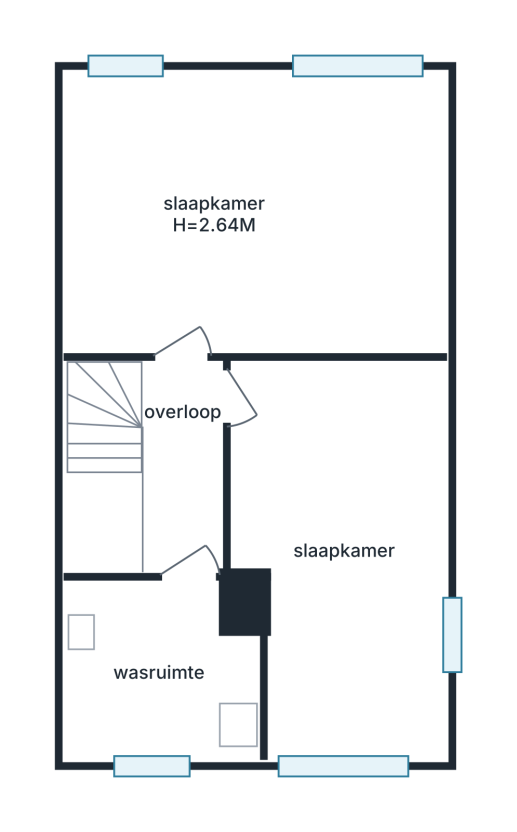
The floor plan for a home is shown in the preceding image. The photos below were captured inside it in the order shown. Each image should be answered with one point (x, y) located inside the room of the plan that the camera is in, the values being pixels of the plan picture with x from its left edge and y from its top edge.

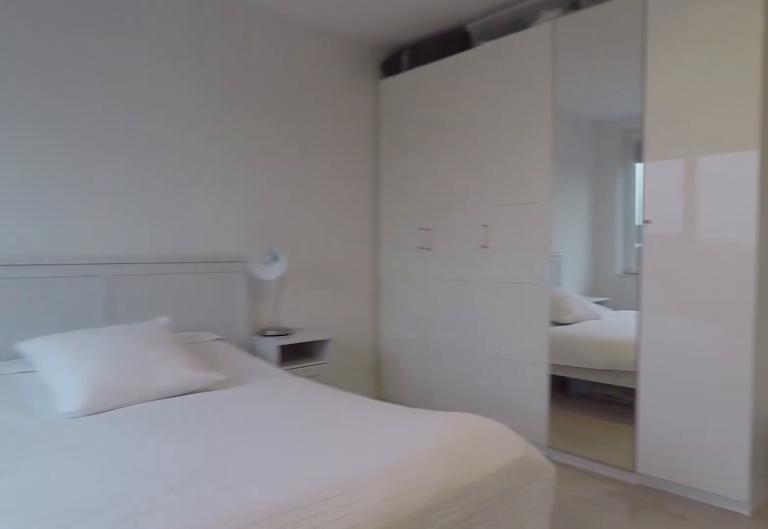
(91, 207)
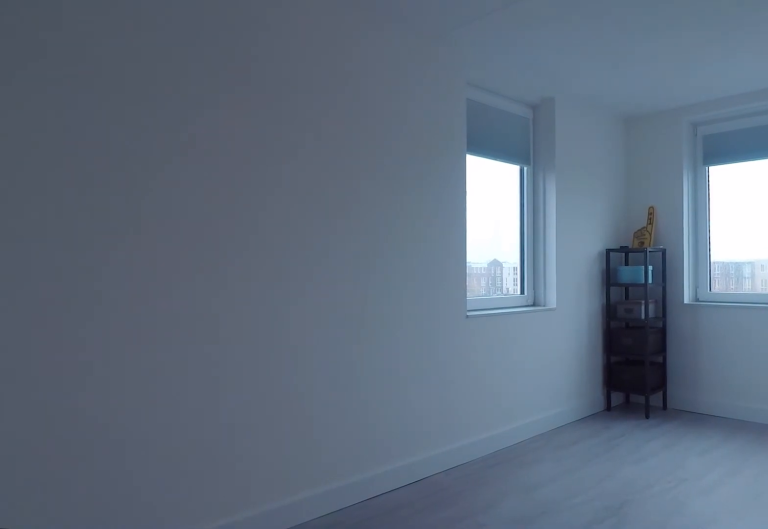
(347, 591)
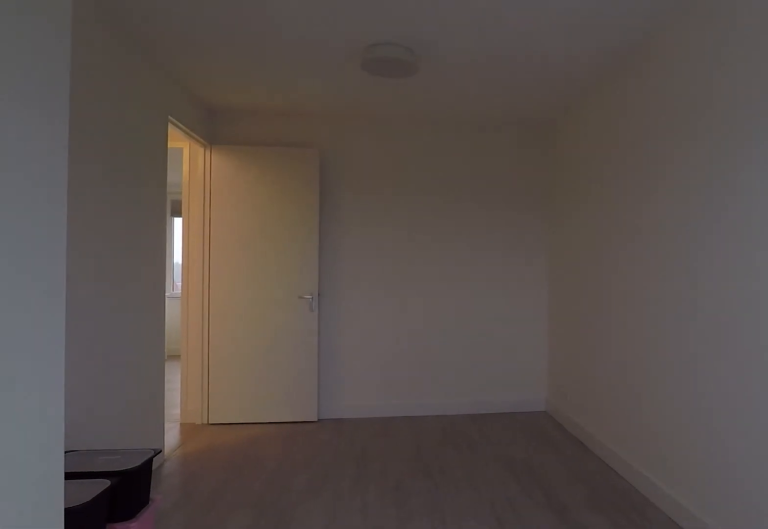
(347, 591)
